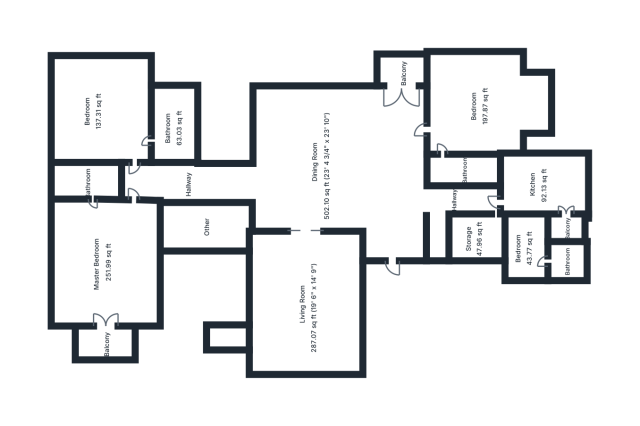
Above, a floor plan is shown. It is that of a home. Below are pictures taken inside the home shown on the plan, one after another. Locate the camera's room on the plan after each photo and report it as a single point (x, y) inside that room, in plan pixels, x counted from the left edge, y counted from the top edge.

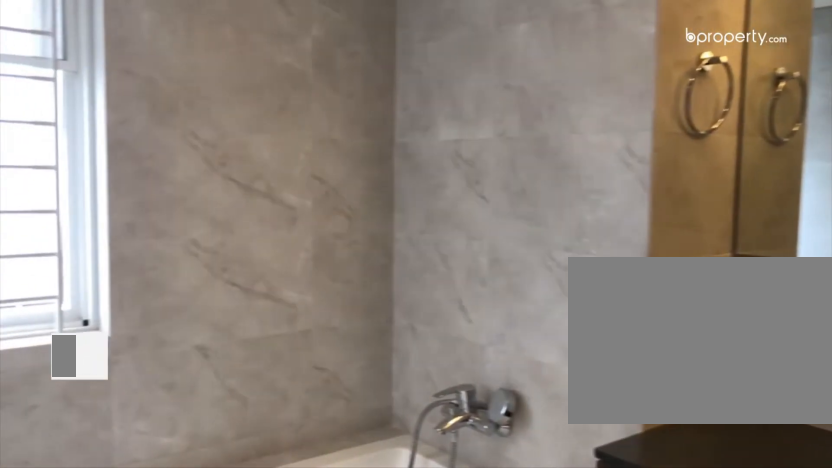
(89, 189)
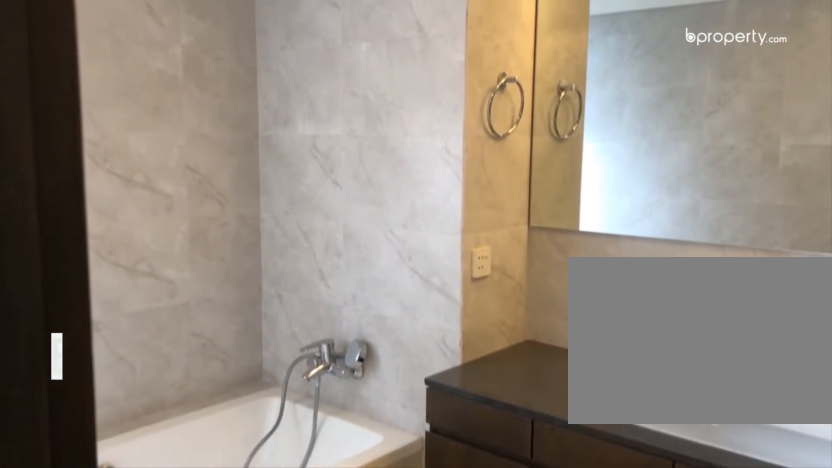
(89, 189)
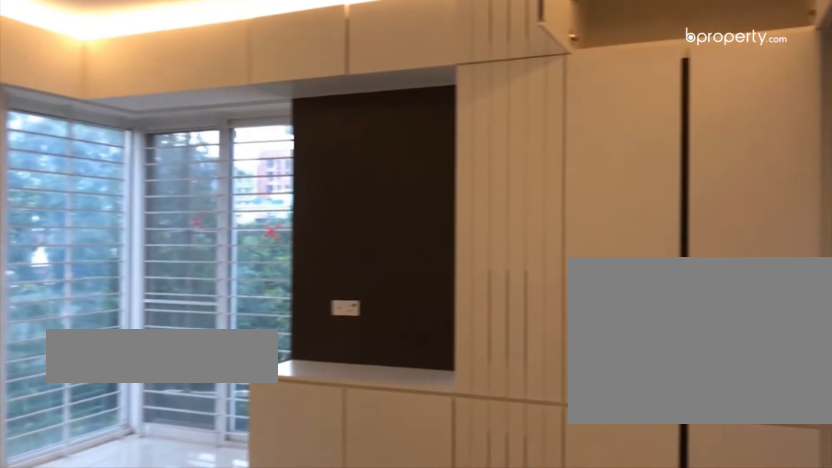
(106, 113)
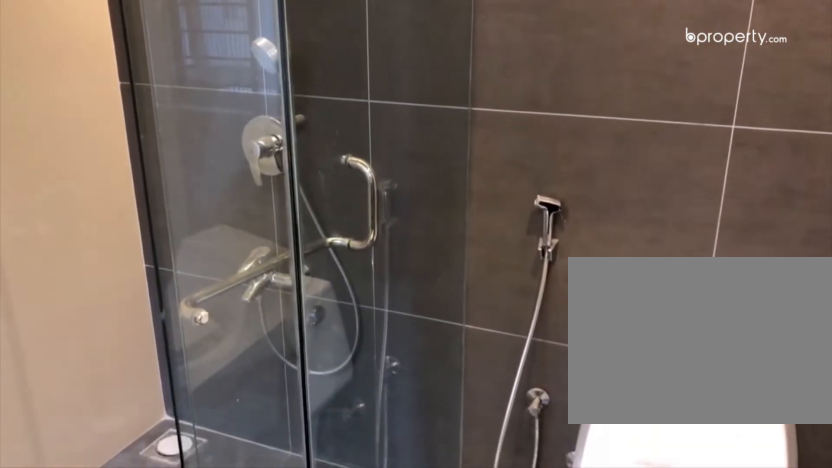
(174, 129)
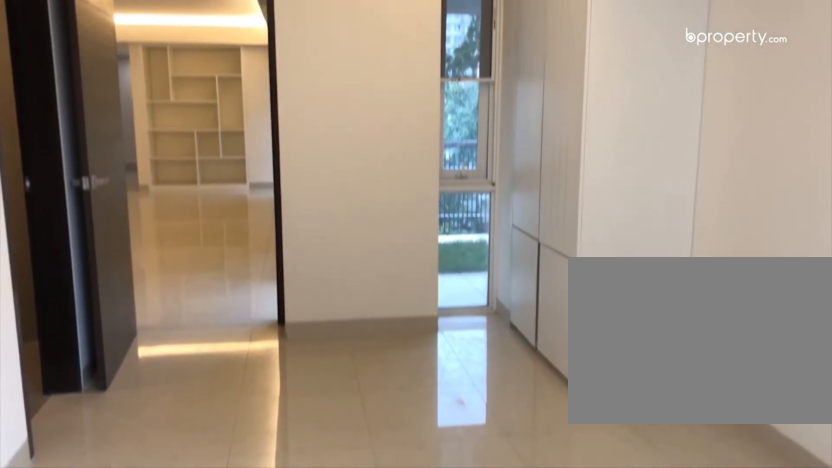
(463, 108)
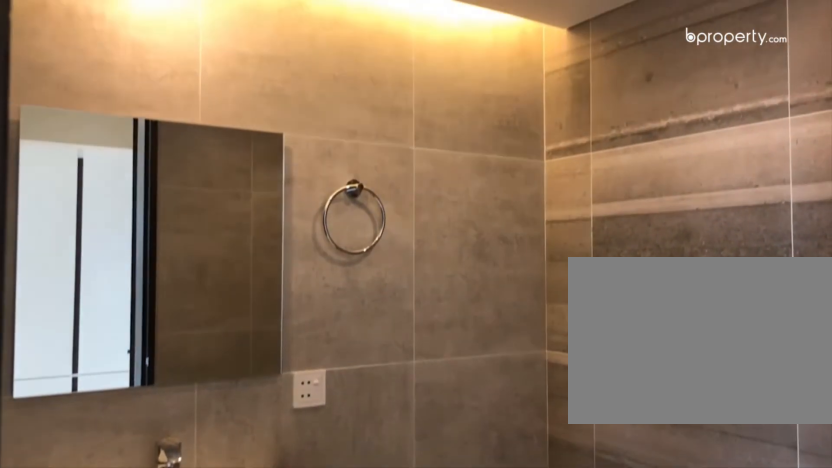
(454, 172)
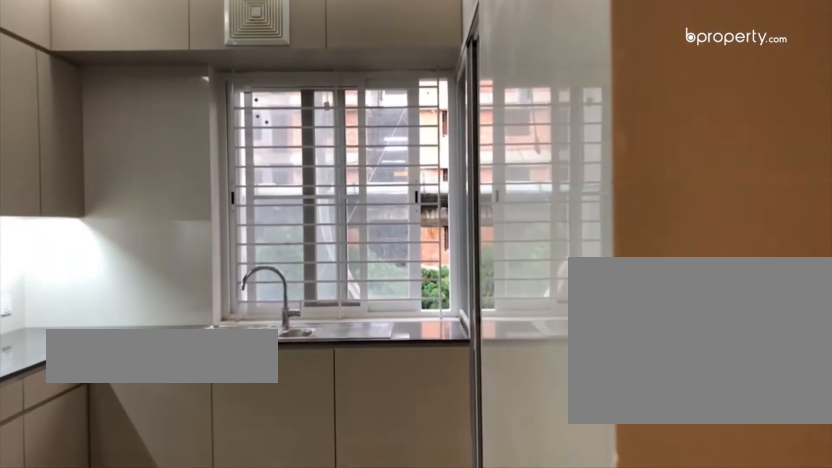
(518, 187)
